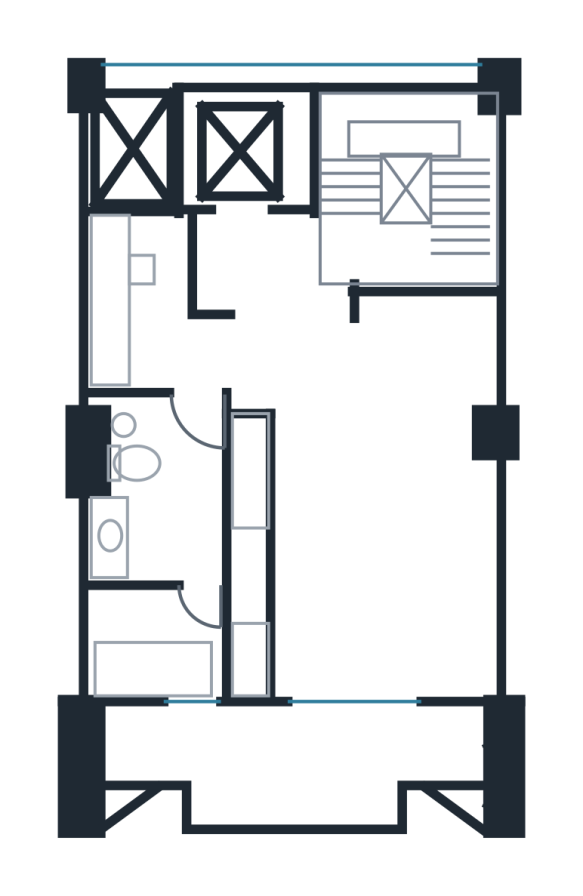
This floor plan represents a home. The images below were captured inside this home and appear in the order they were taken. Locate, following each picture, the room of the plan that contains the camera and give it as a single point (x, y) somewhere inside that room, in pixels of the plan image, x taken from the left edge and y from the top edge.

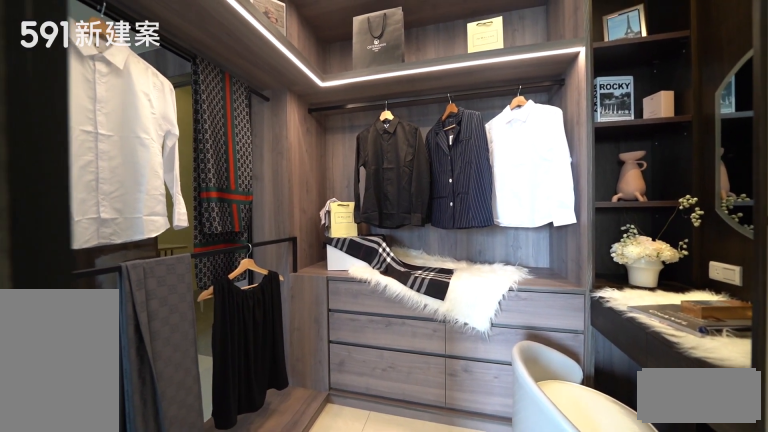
(421, 369)
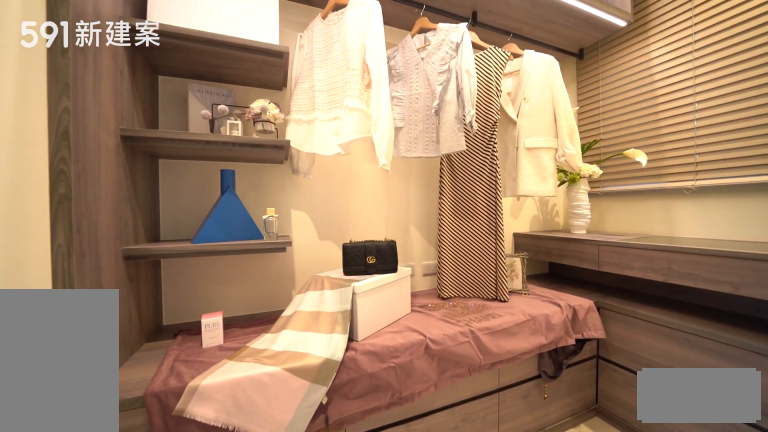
(142, 304)
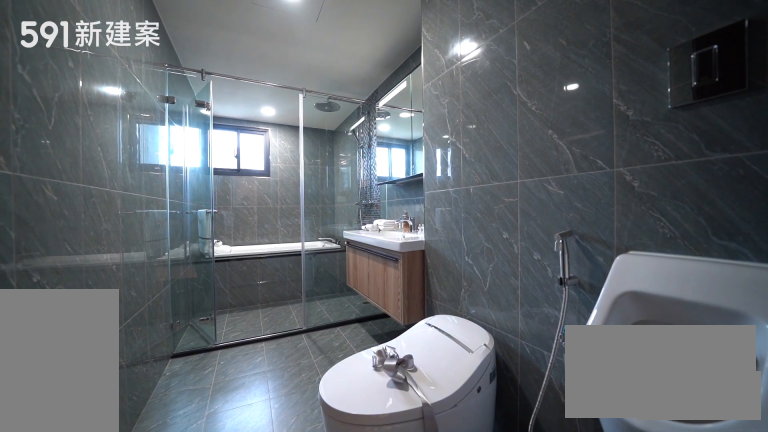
(153, 543)
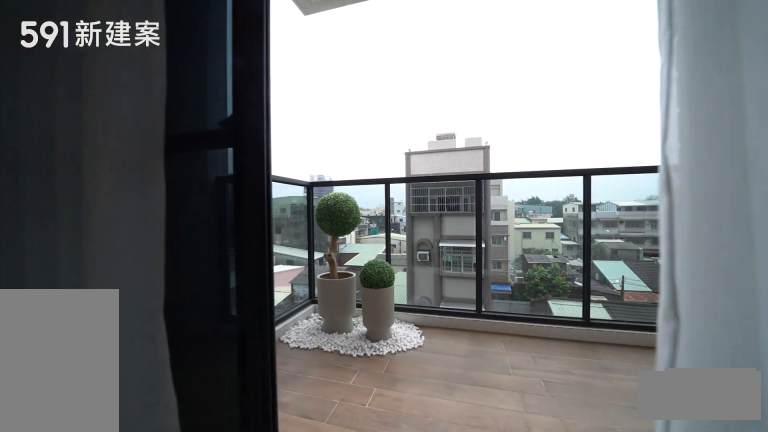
(292, 765)
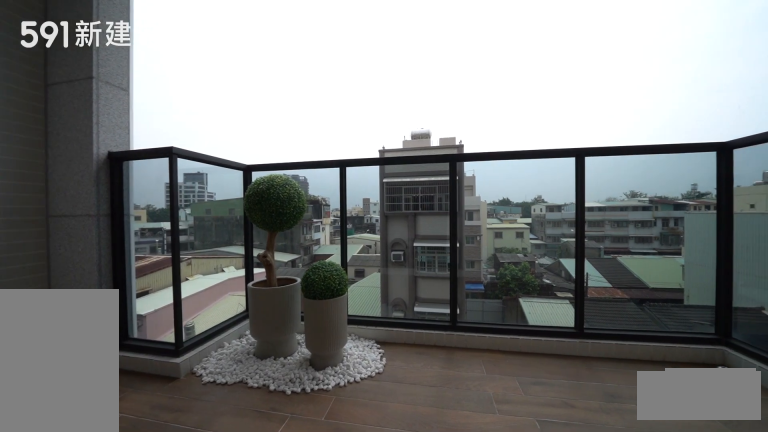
(292, 765)
